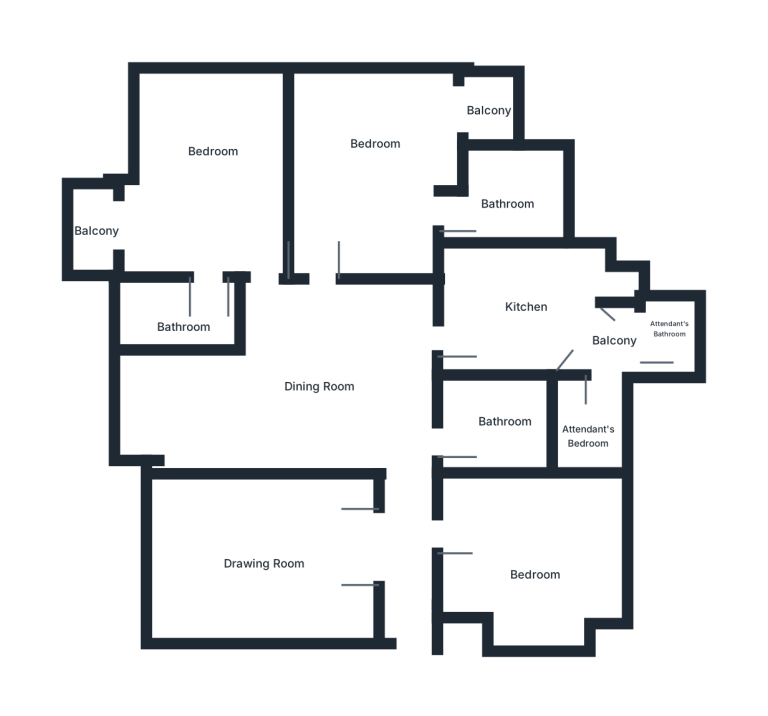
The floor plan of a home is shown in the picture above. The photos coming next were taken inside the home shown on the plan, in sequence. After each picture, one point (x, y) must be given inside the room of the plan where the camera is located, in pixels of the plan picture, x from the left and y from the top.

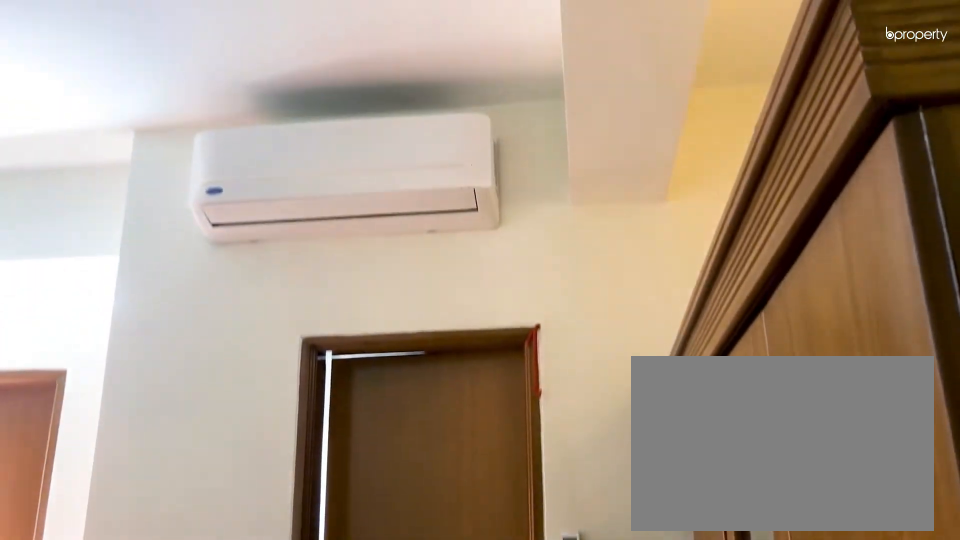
(377, 157)
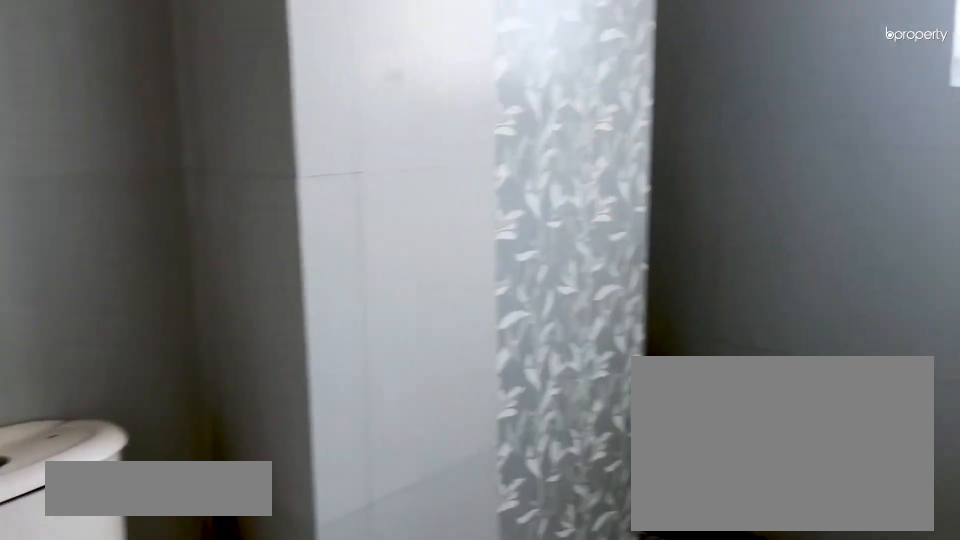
(521, 212)
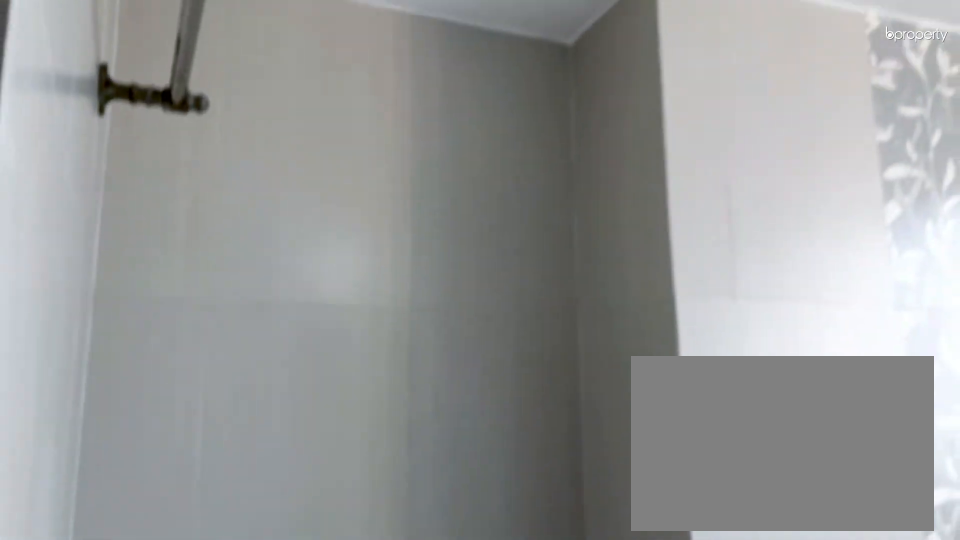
(521, 212)
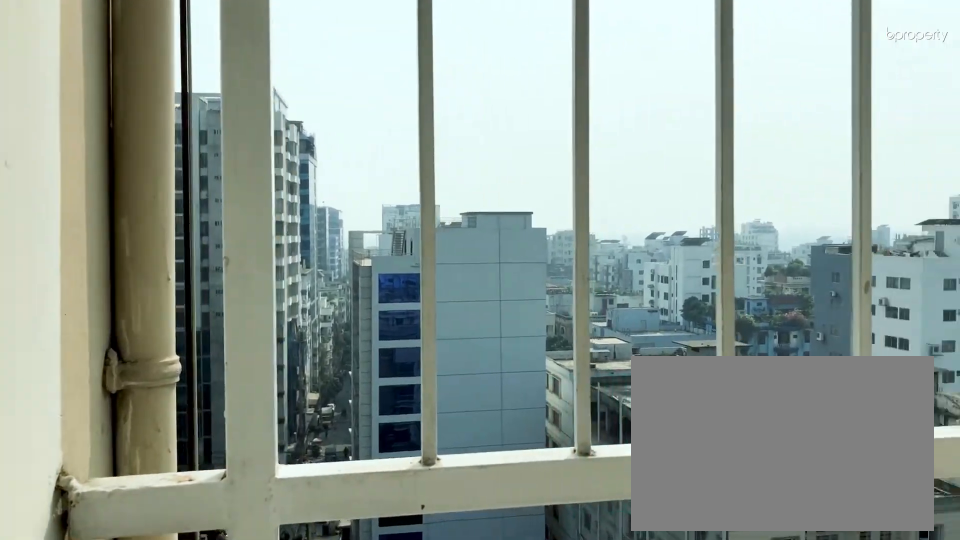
(487, 111)
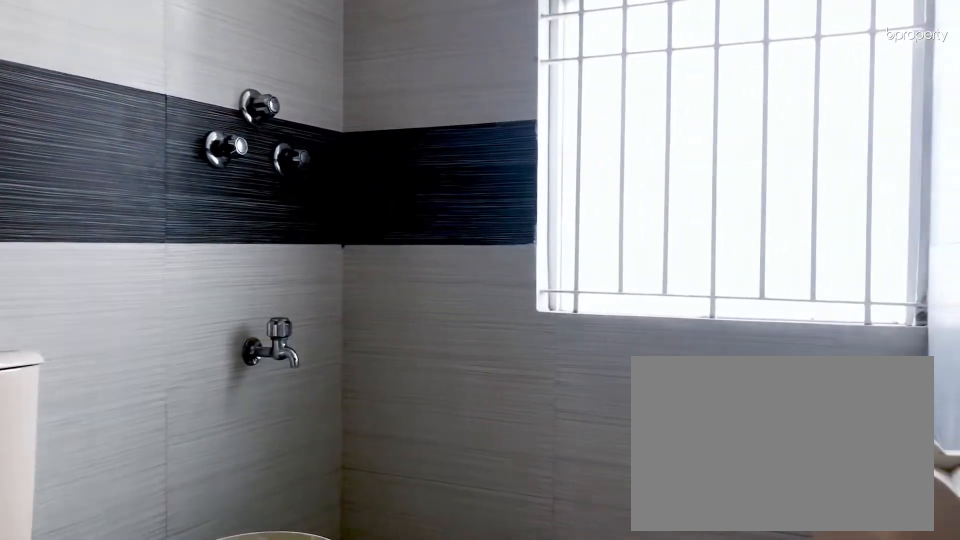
(180, 330)
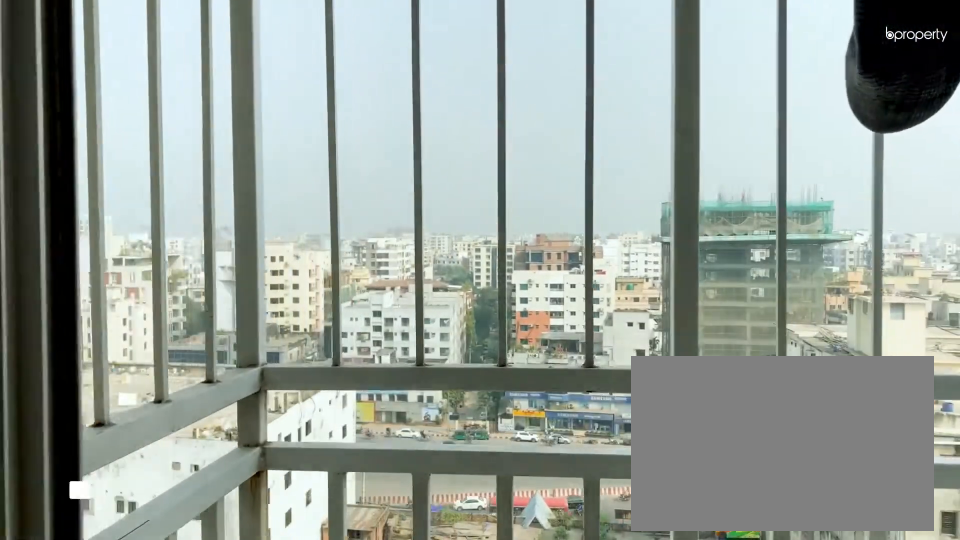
(116, 234)
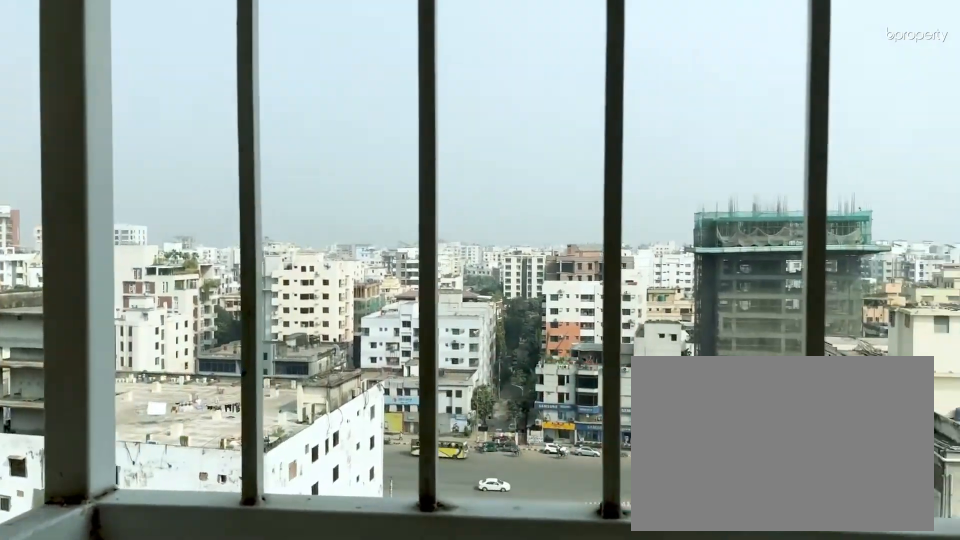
(101, 232)
